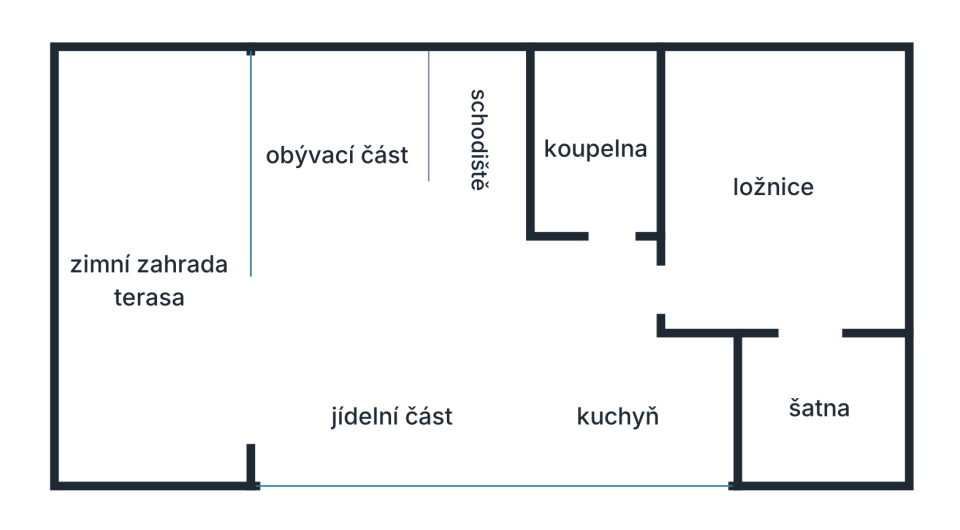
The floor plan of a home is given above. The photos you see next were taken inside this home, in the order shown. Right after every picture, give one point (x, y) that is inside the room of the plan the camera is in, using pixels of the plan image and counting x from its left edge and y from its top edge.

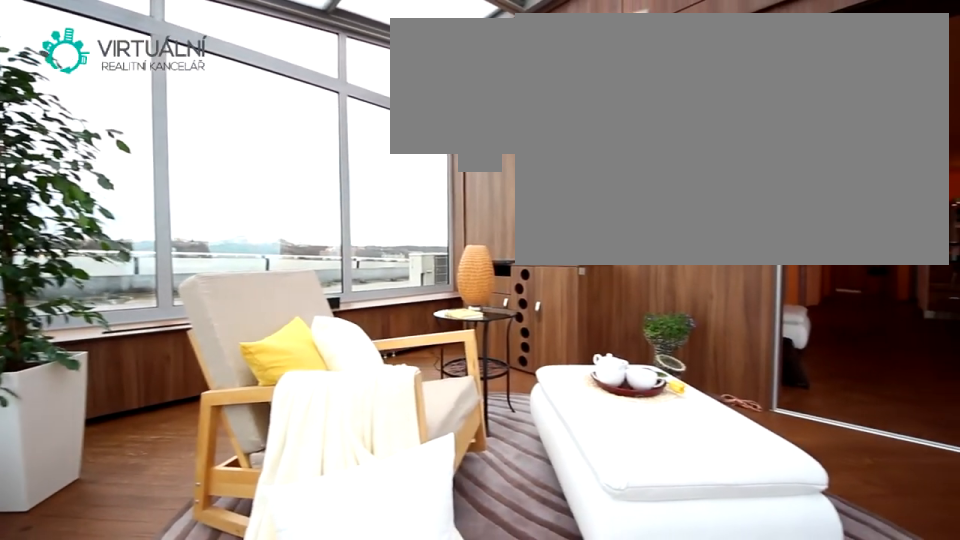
(152, 268)
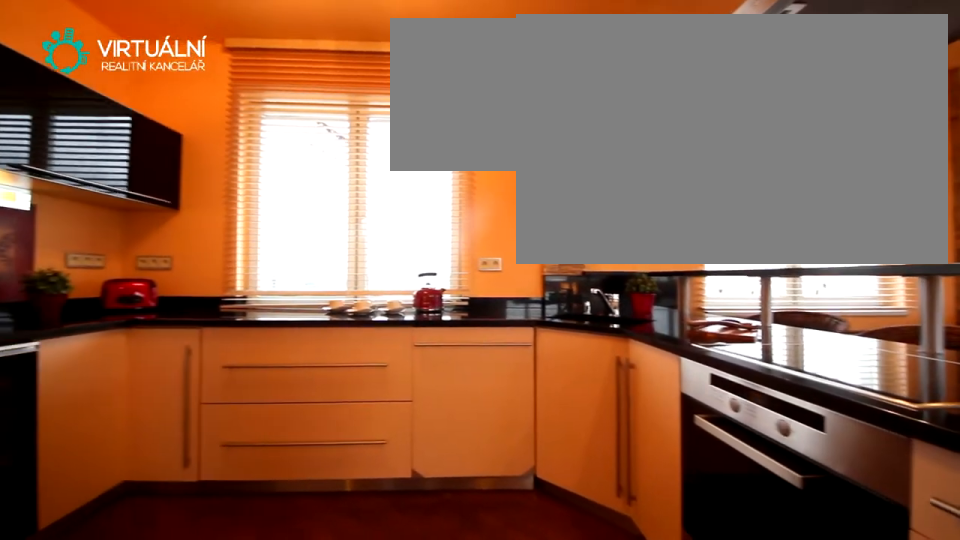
(460, 288)
